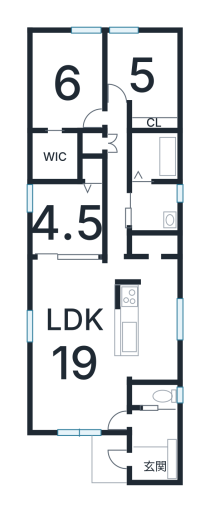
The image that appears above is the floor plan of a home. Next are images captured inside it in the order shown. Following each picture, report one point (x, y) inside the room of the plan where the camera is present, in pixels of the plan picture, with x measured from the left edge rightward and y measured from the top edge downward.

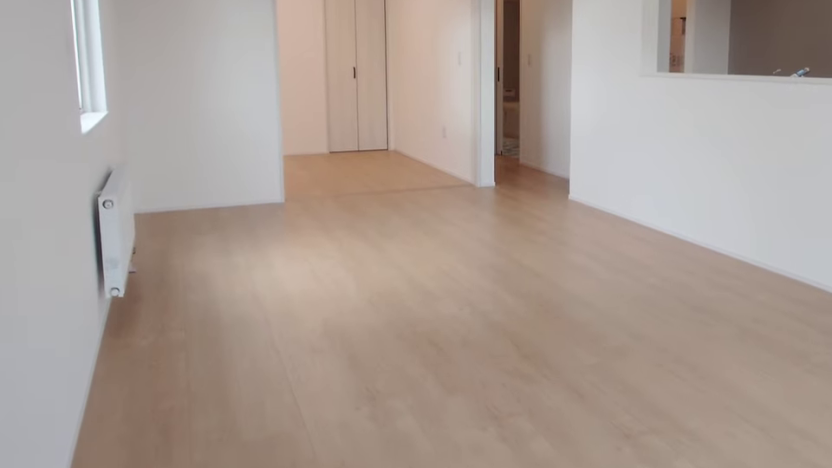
(83, 365)
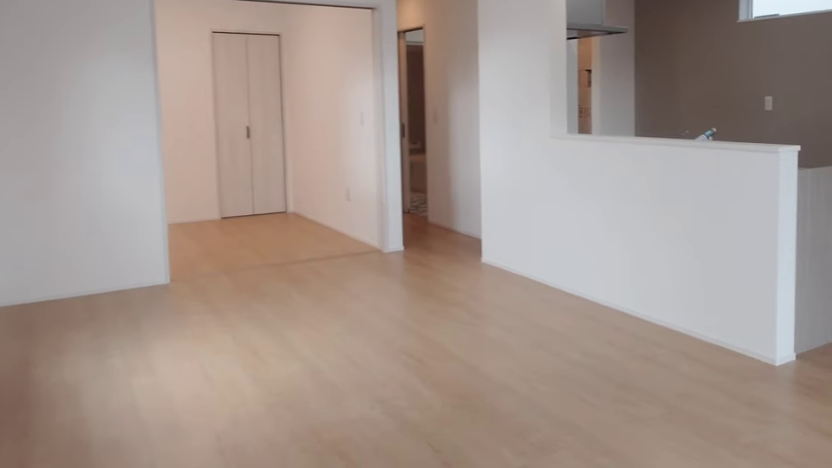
(83, 365)
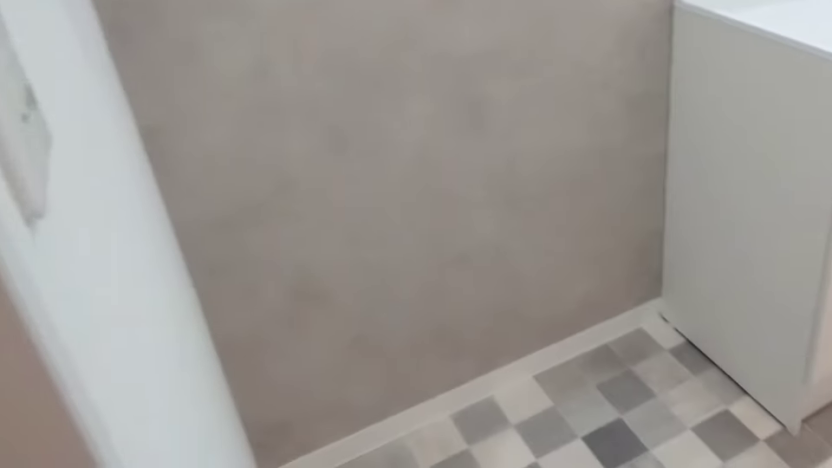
(153, 210)
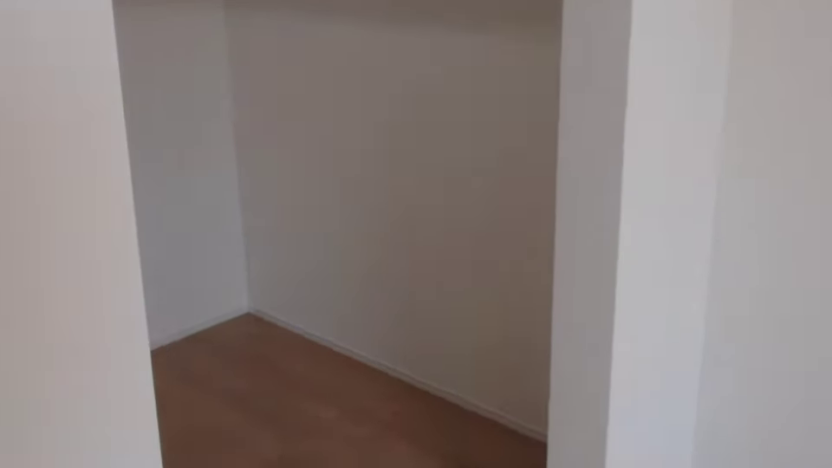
(63, 96)
